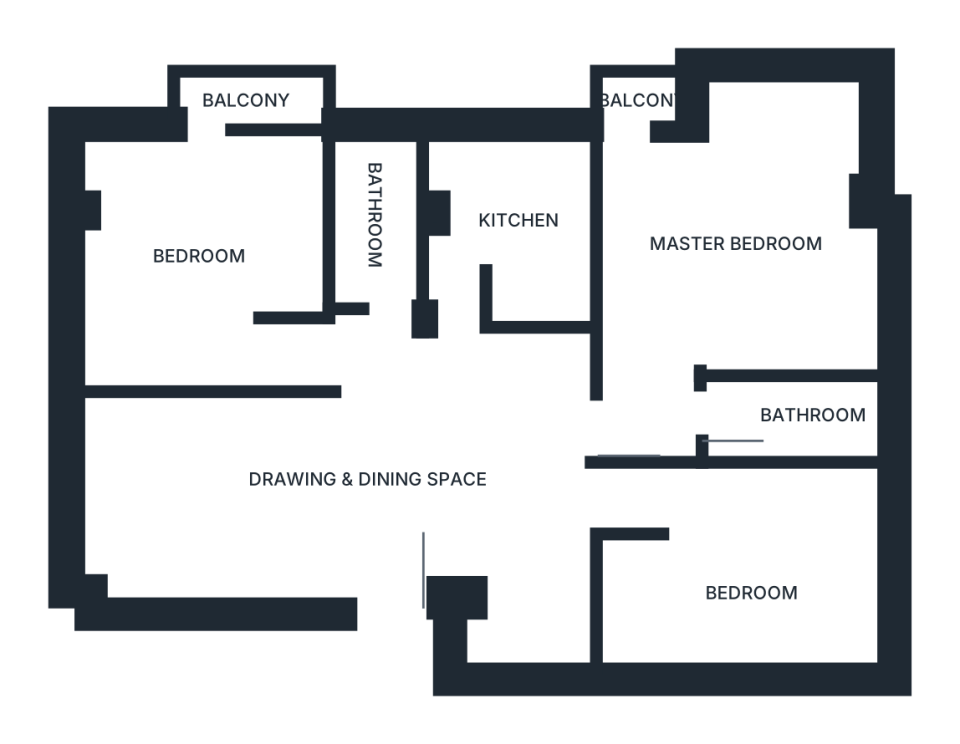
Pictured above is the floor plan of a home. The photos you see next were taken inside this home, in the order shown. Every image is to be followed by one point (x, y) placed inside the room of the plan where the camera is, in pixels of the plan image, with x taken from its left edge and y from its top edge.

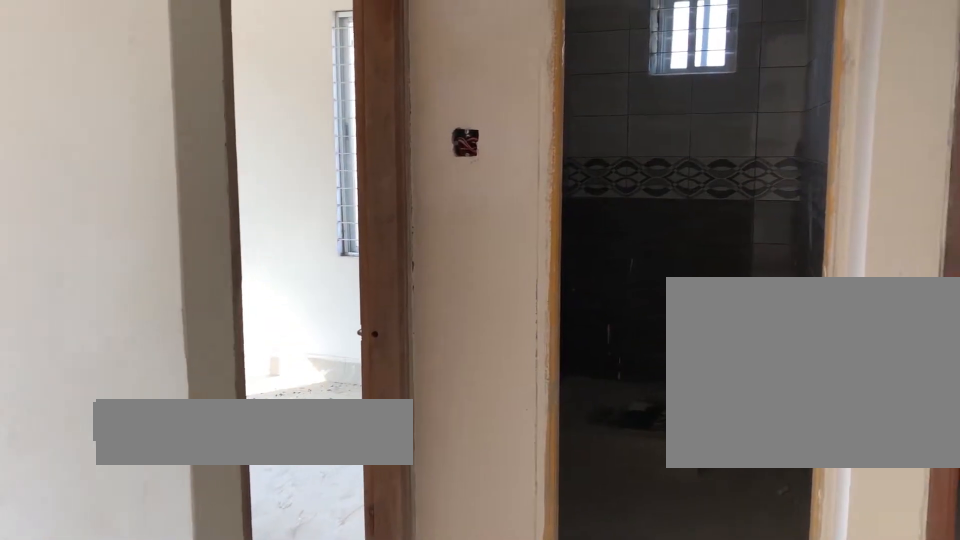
(335, 530)
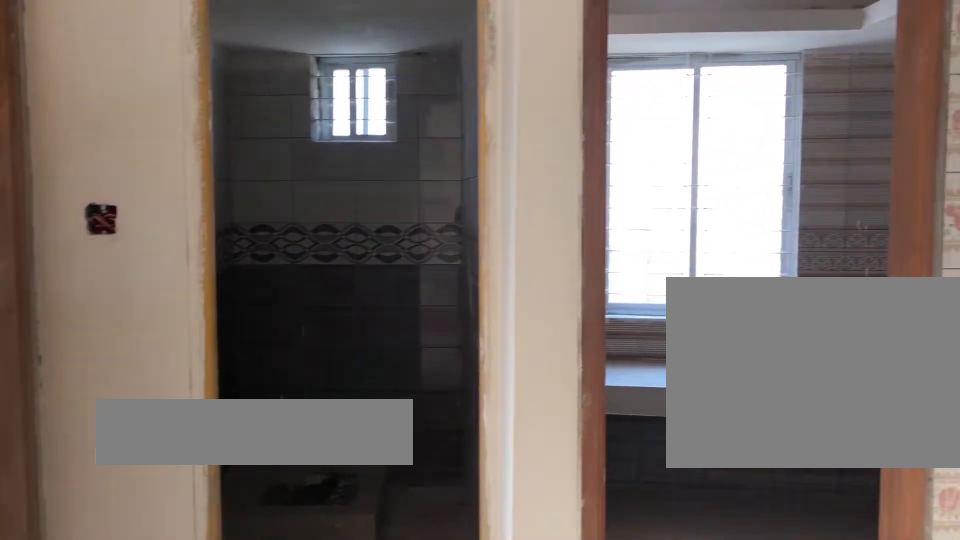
(335, 530)
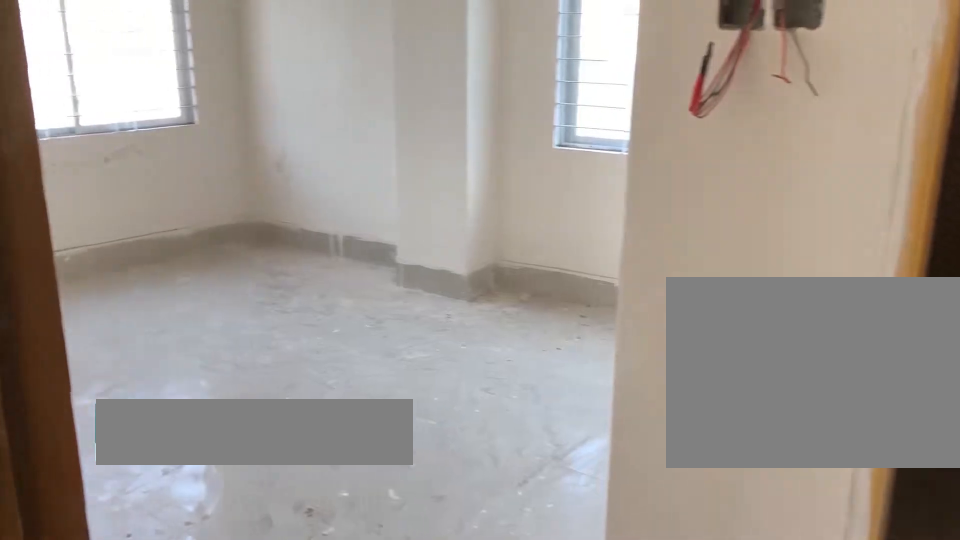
(723, 280)
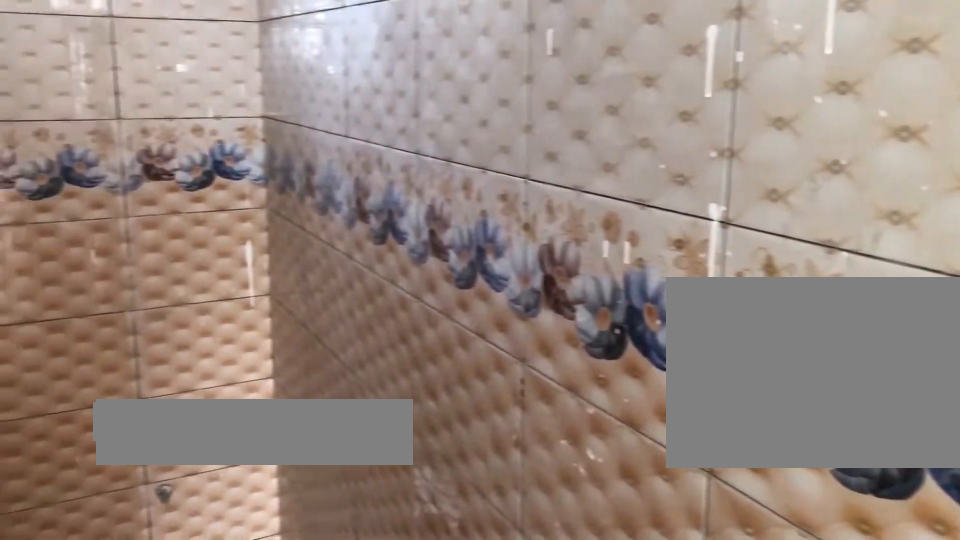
(812, 421)
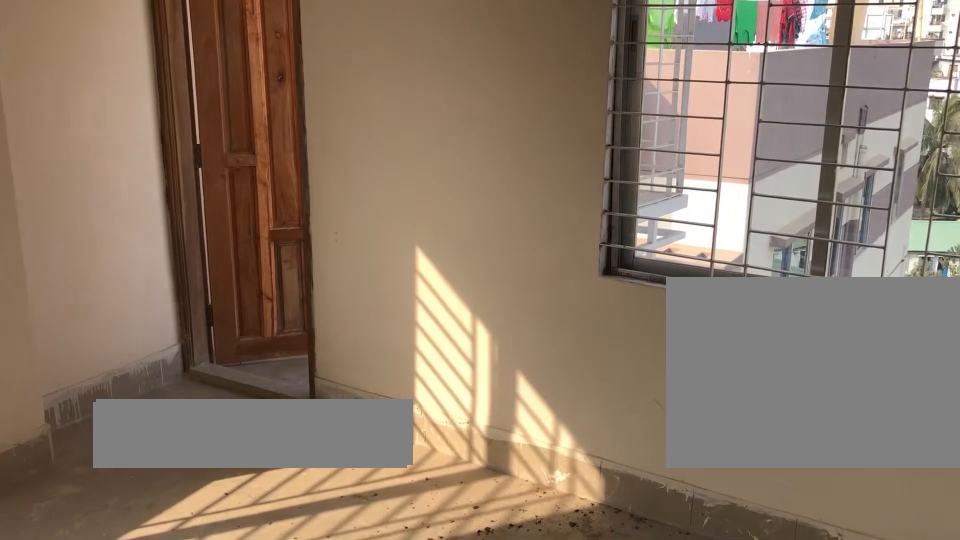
(236, 212)
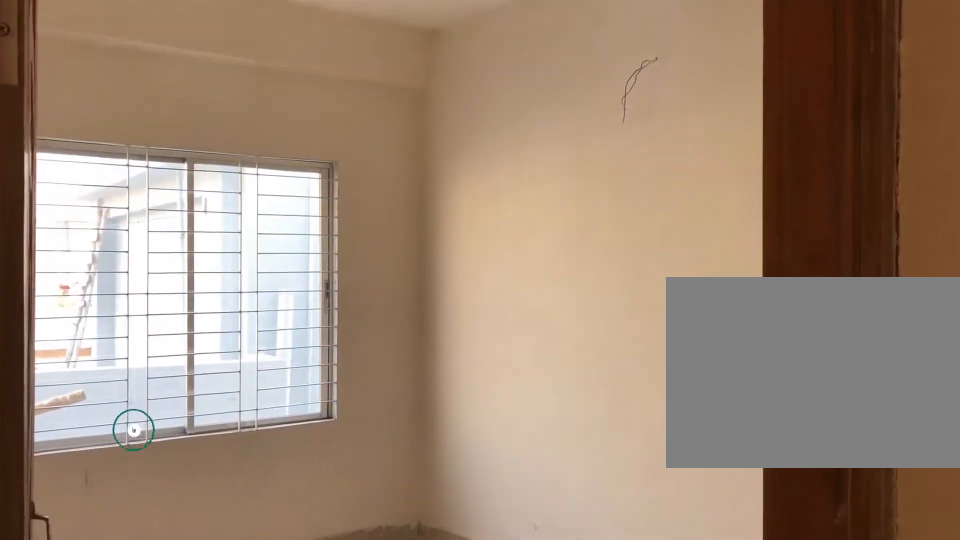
(759, 570)
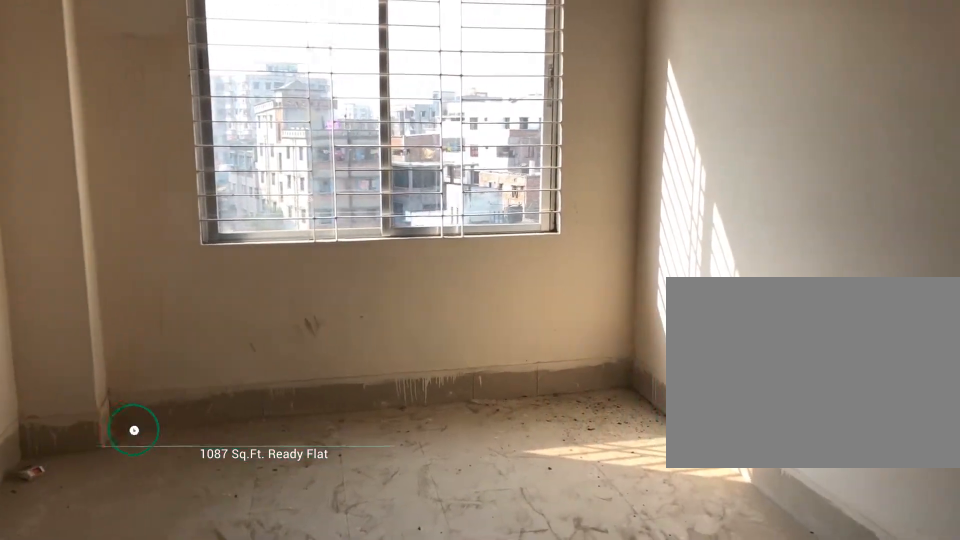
(759, 570)
